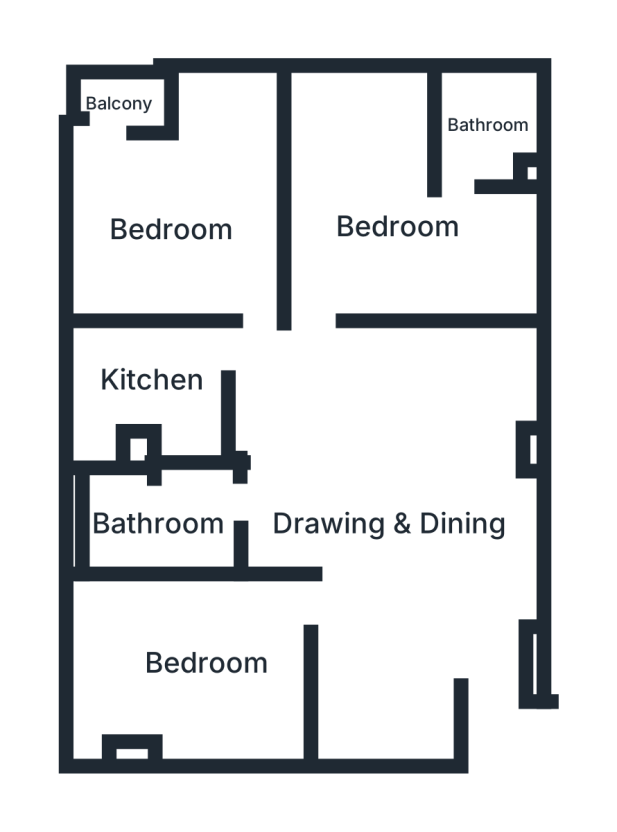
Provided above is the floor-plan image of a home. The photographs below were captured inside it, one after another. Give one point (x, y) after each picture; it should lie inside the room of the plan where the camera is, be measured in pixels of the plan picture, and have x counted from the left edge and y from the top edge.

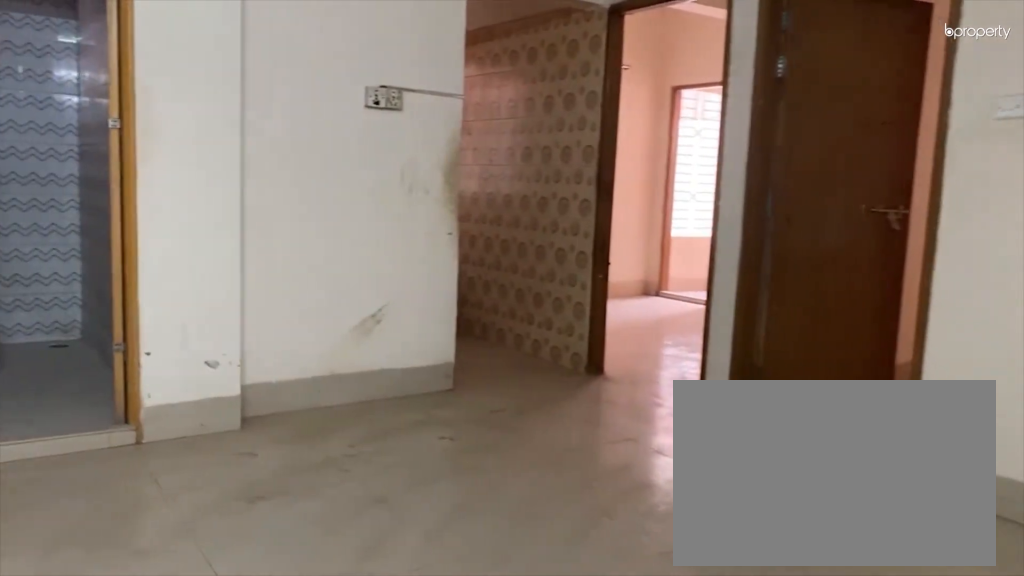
(392, 531)
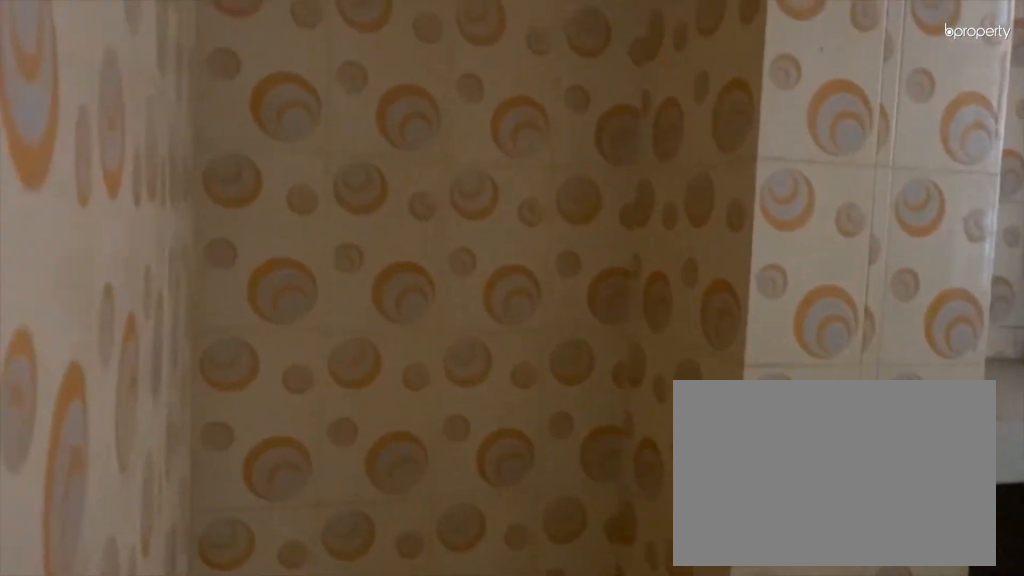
(156, 378)
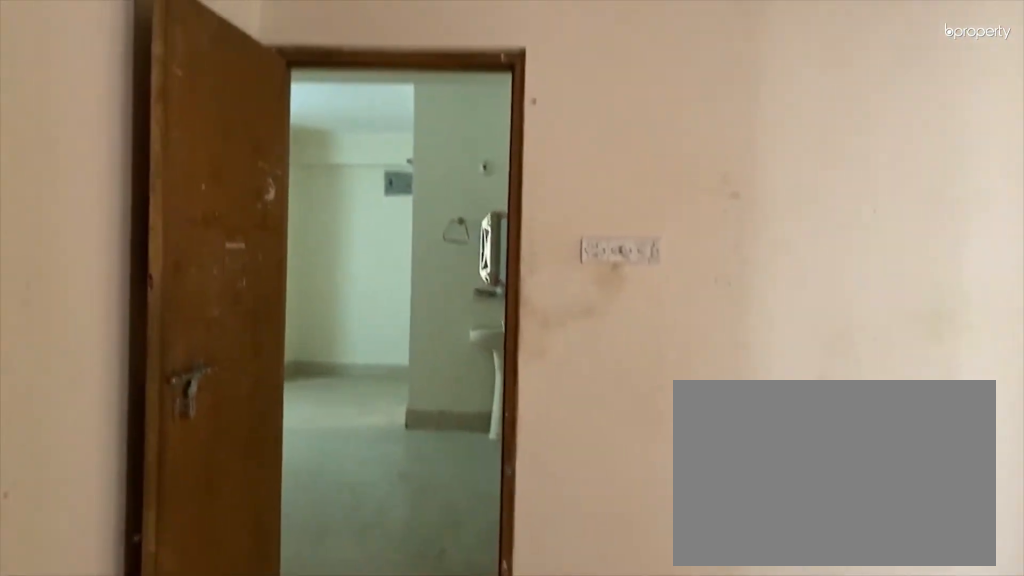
(167, 231)
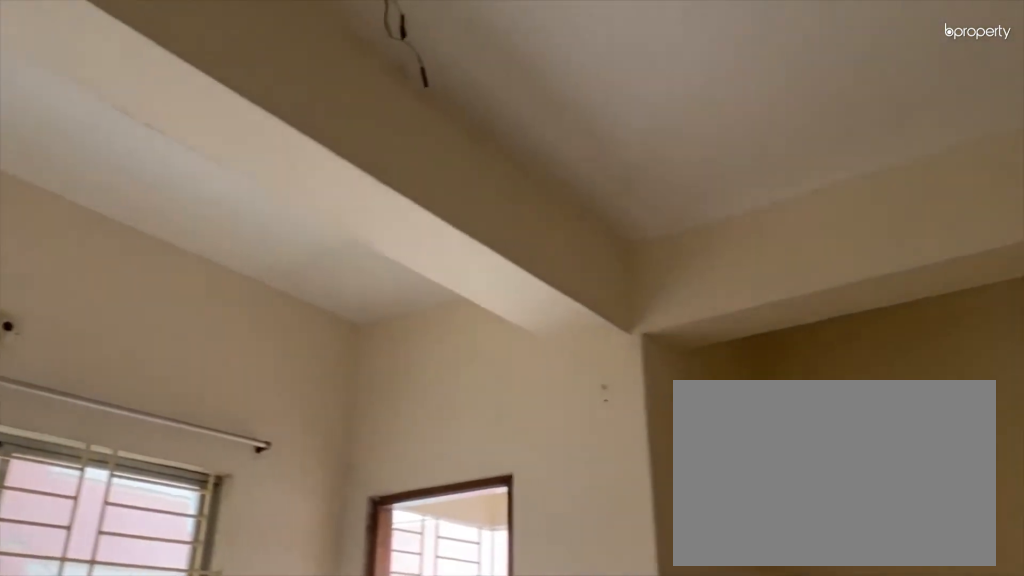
(167, 231)
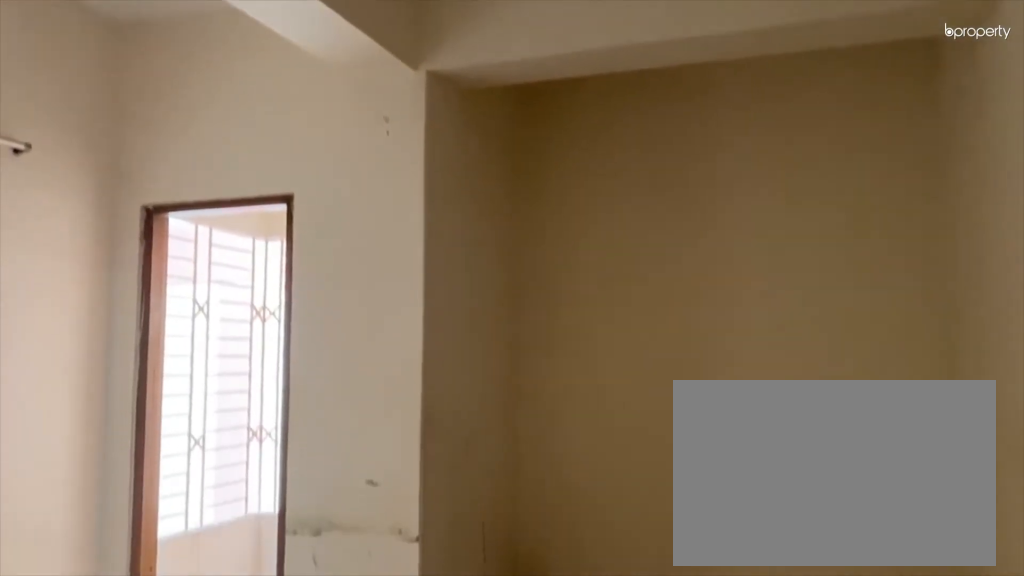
(167, 231)
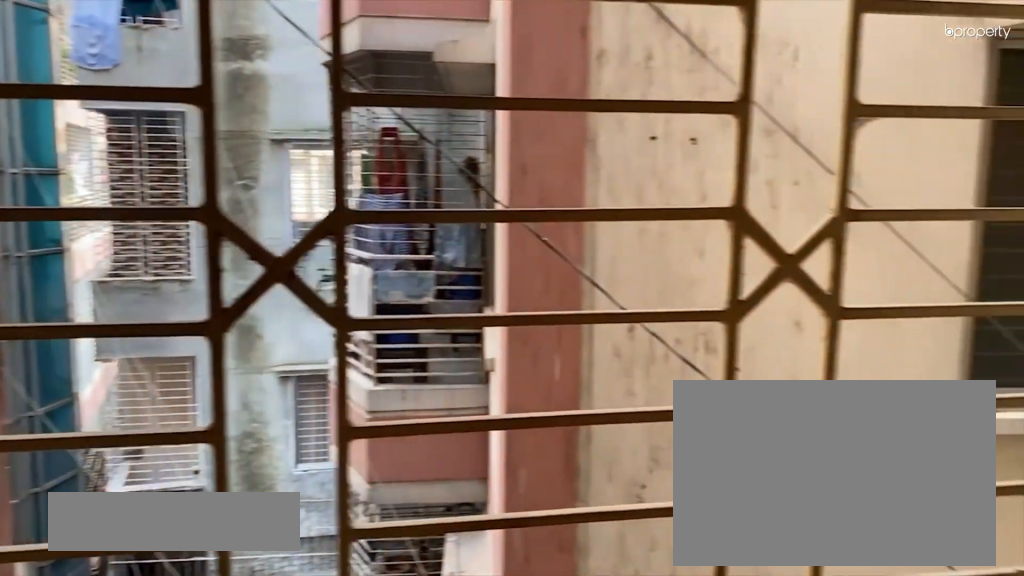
(120, 104)
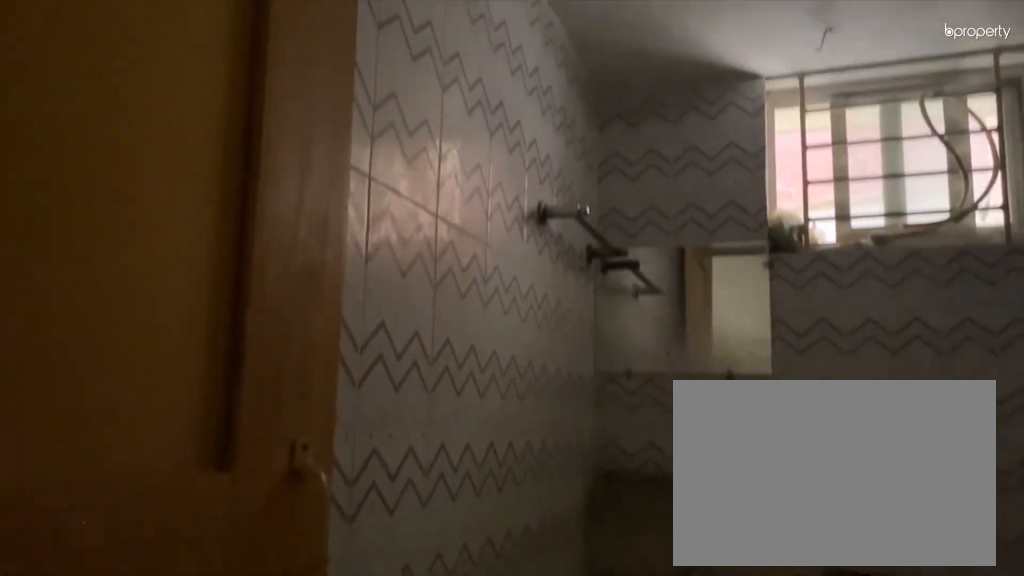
(479, 125)
